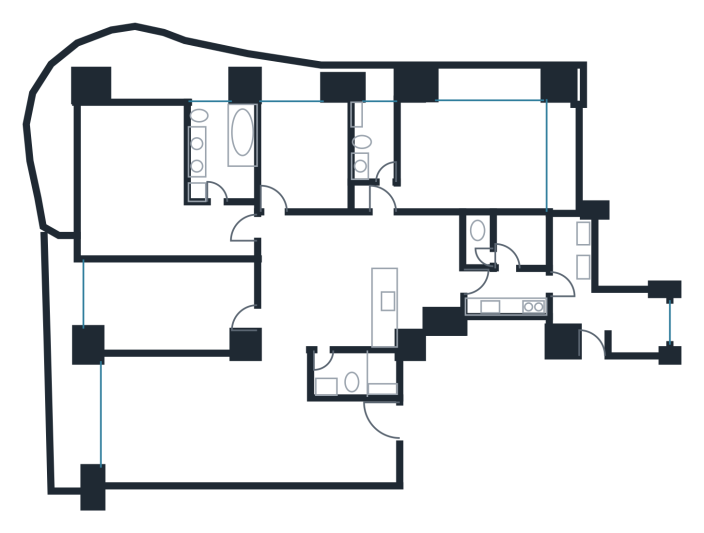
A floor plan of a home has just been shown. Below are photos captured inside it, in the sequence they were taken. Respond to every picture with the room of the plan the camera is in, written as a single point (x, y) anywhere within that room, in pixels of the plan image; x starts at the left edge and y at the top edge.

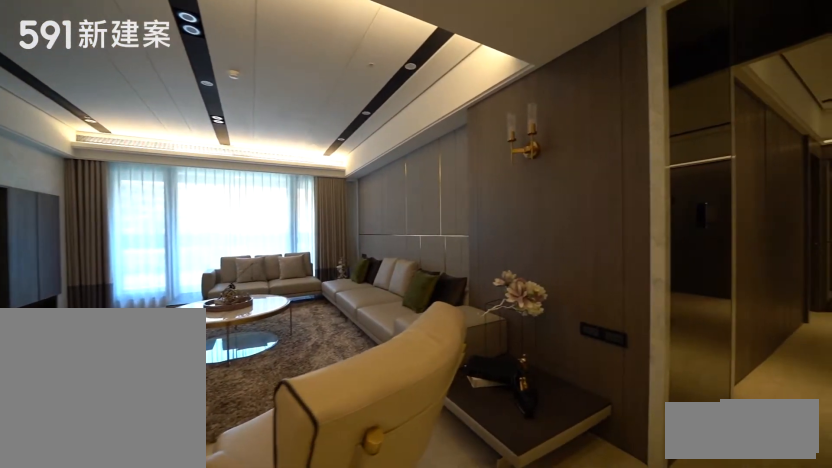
(174, 423)
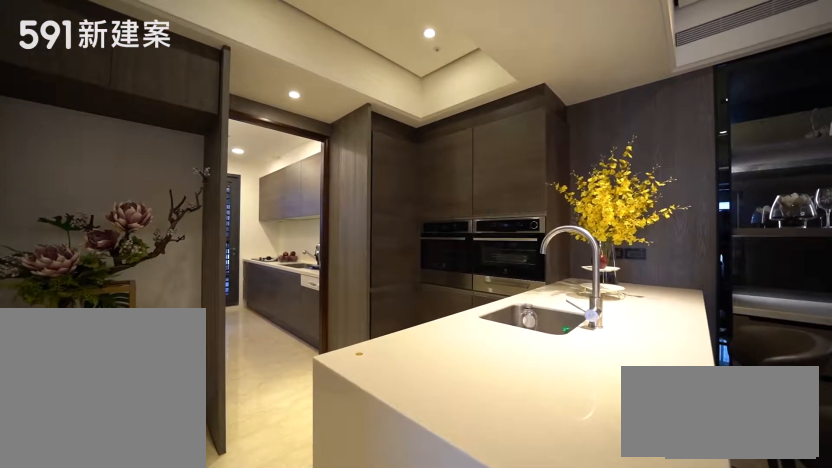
(410, 277)
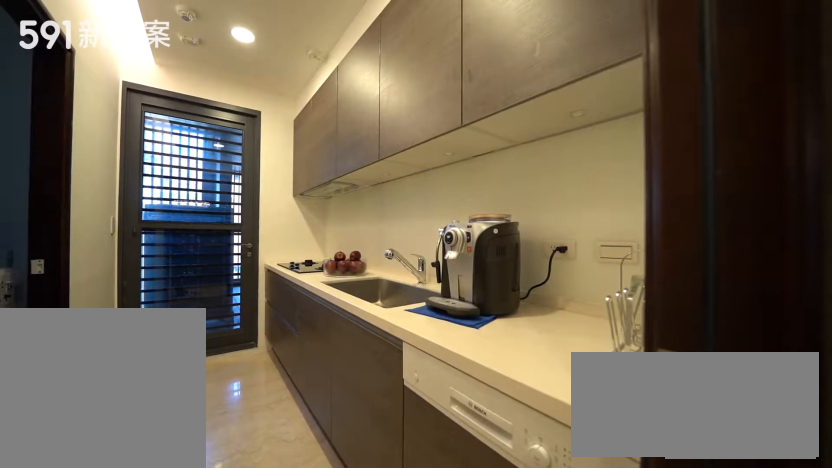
(511, 294)
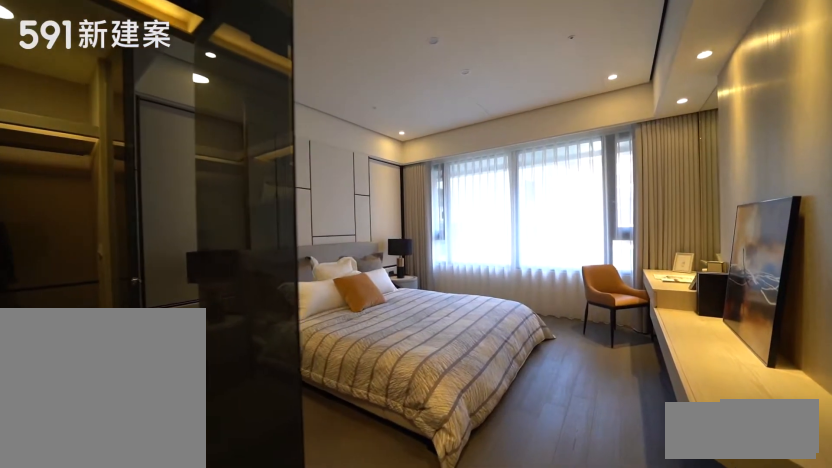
(468, 156)
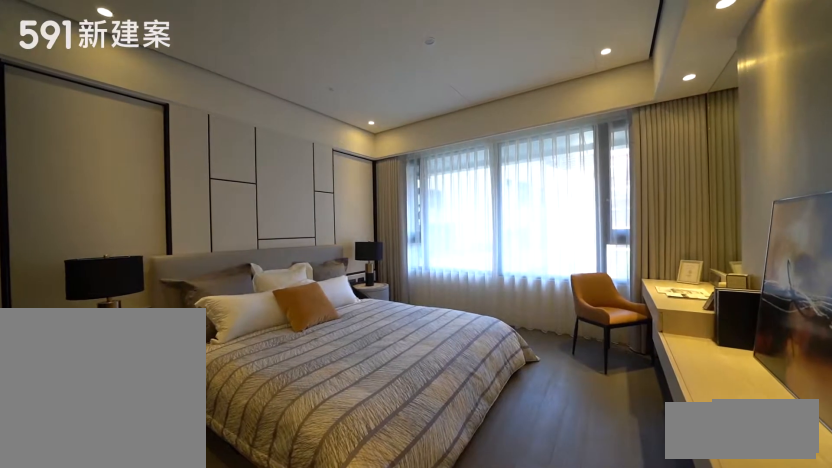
(468, 156)
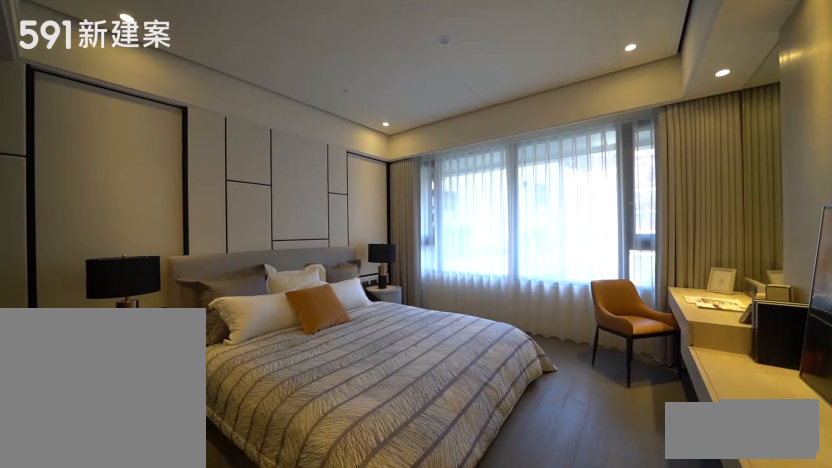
(468, 156)
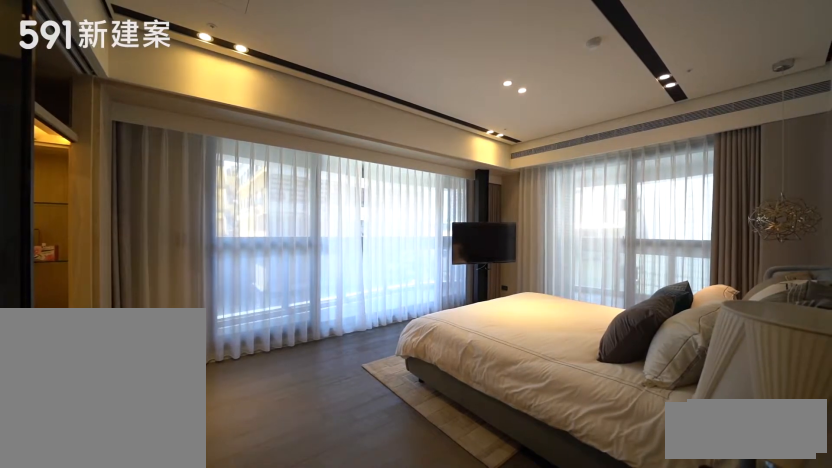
(150, 189)
